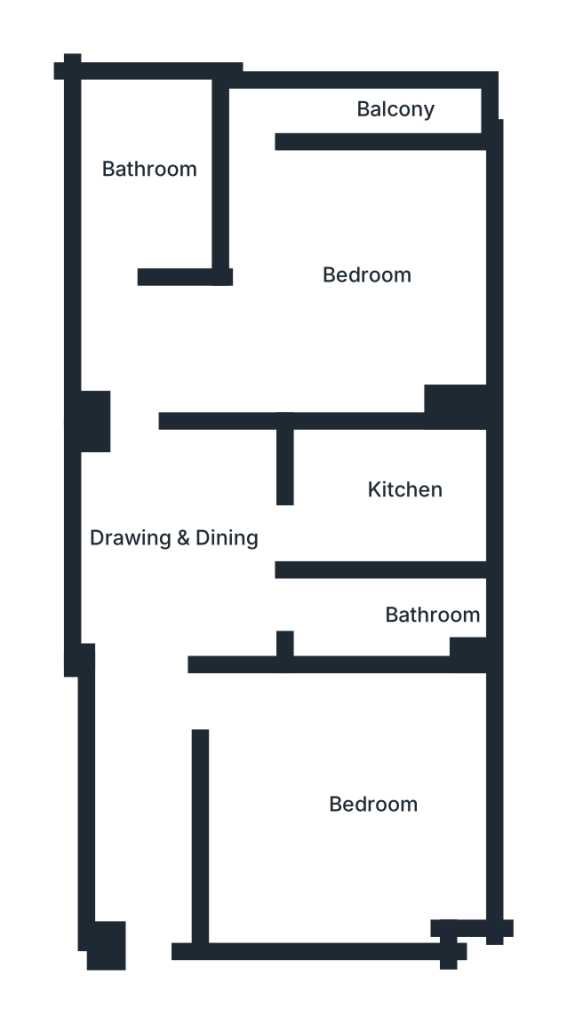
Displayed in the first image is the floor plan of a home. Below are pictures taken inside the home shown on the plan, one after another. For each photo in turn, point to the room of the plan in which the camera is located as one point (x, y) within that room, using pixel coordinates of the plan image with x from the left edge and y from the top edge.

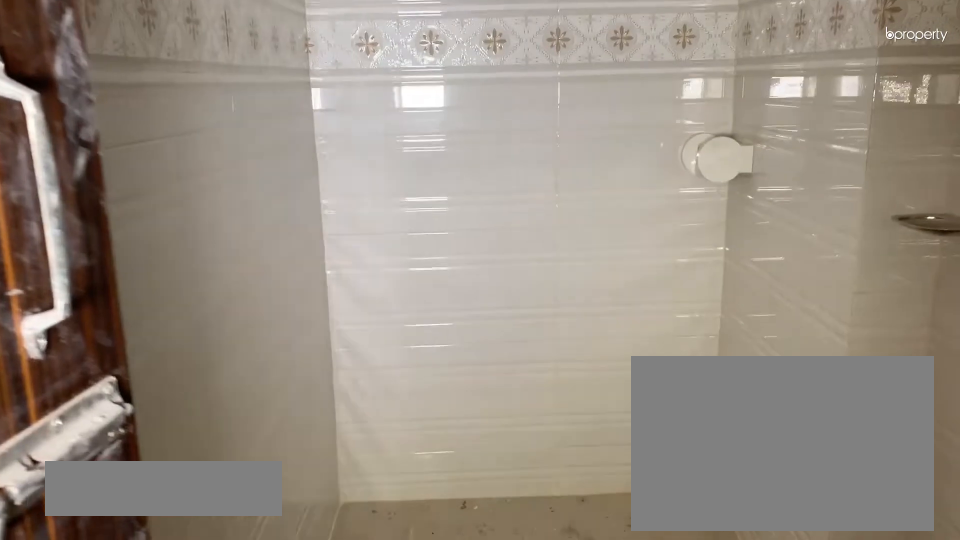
(400, 623)
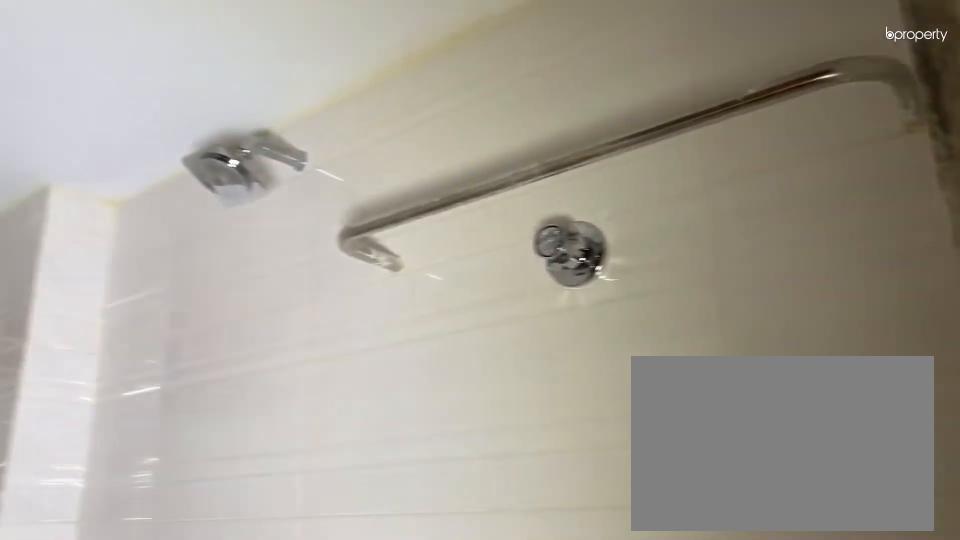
(400, 623)
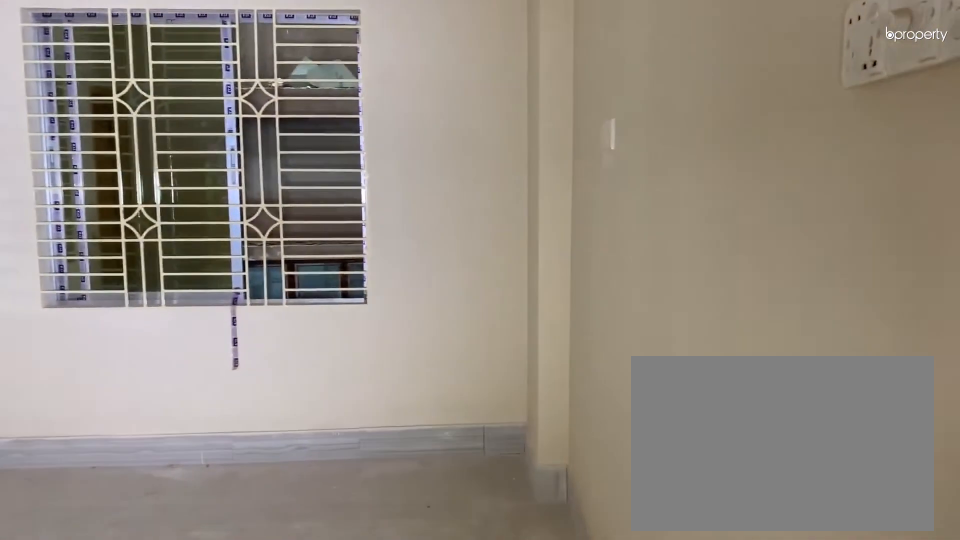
(349, 275)
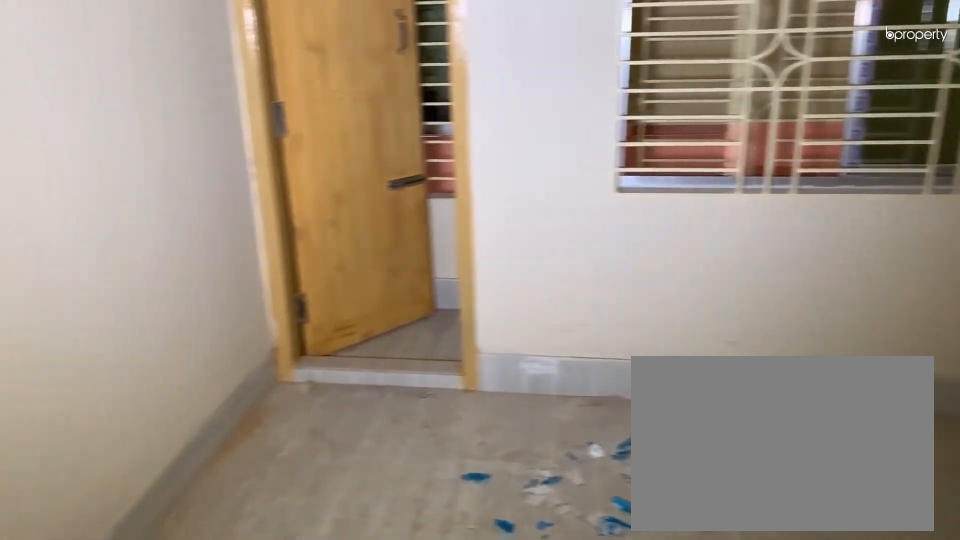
(349, 275)
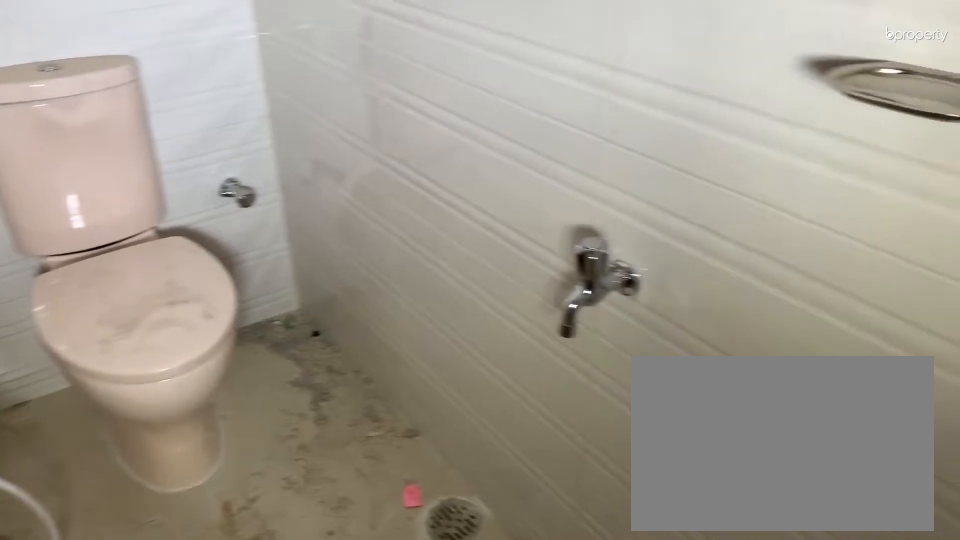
(151, 187)
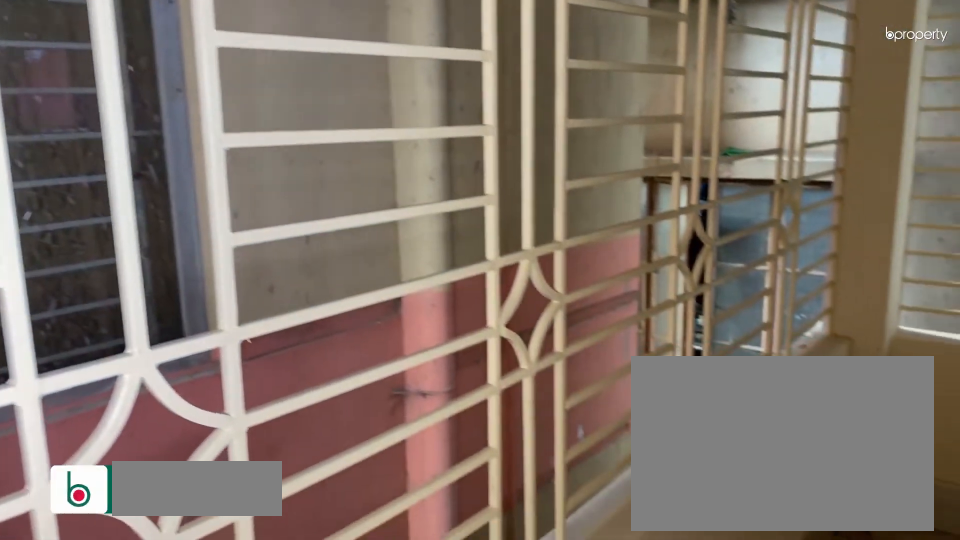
(389, 118)
